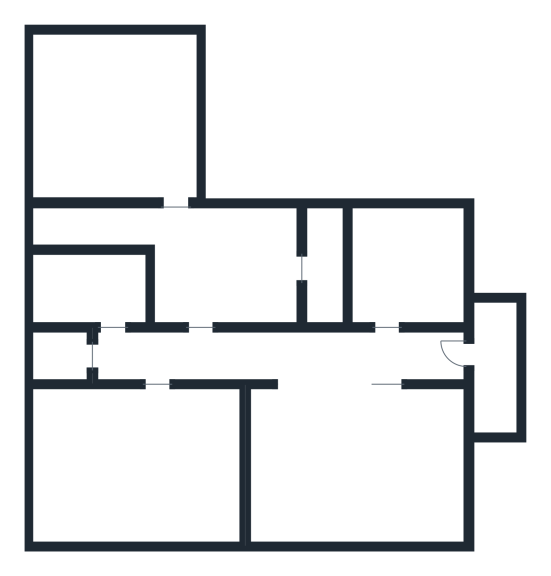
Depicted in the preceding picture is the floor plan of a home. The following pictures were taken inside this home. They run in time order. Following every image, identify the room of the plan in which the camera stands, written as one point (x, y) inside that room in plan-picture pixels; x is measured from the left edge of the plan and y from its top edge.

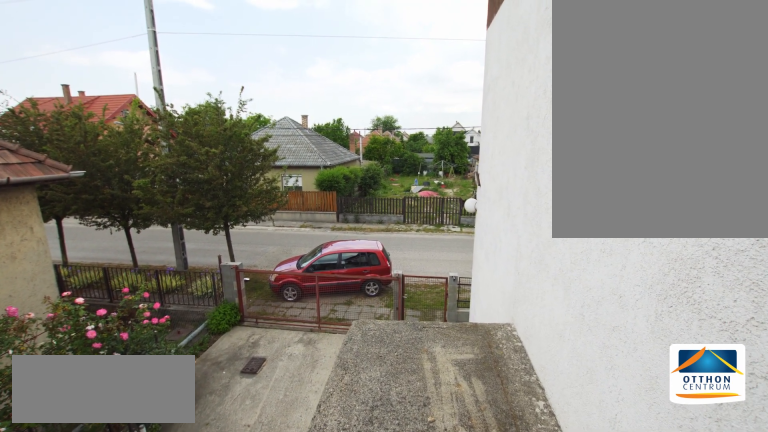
(497, 359)
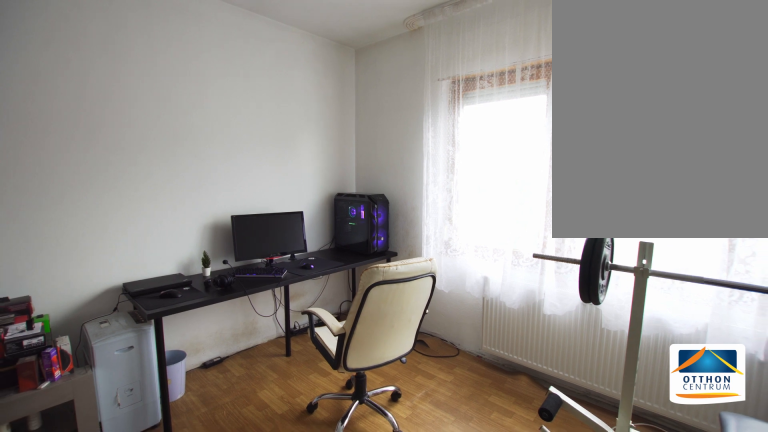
(132, 468)
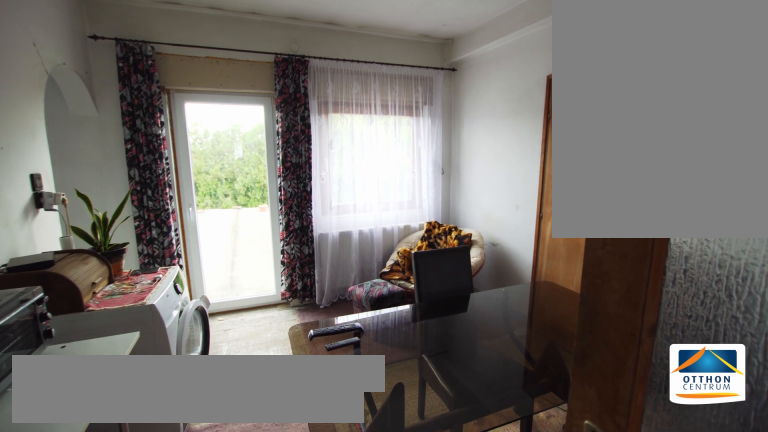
(237, 267)
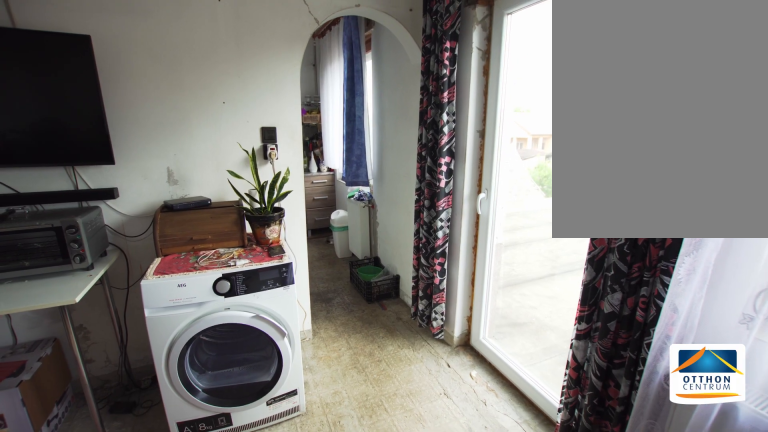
(237, 267)
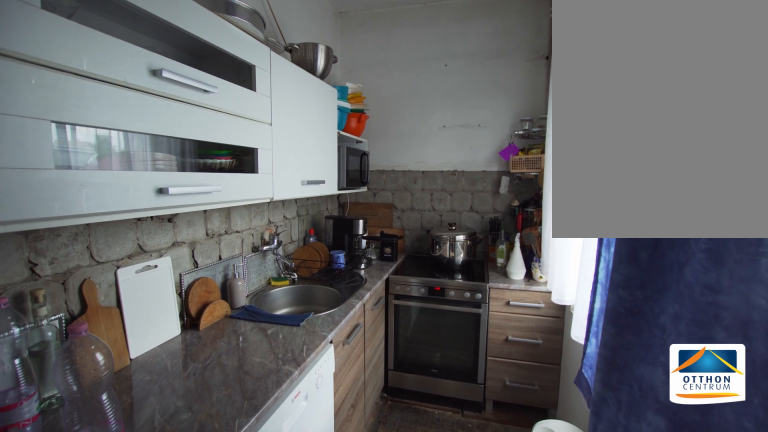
(93, 227)
